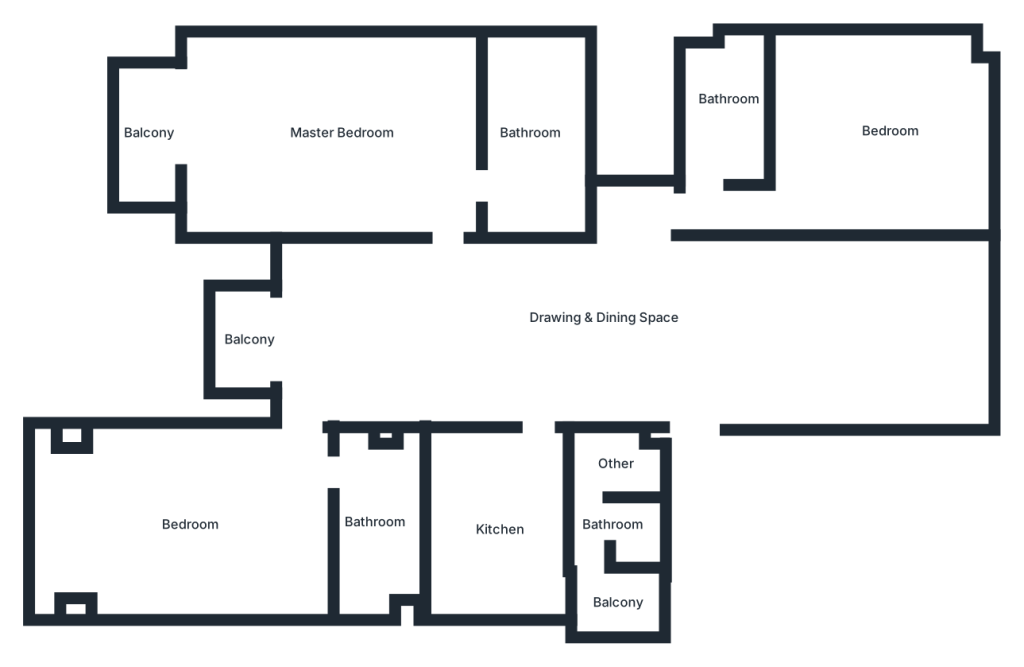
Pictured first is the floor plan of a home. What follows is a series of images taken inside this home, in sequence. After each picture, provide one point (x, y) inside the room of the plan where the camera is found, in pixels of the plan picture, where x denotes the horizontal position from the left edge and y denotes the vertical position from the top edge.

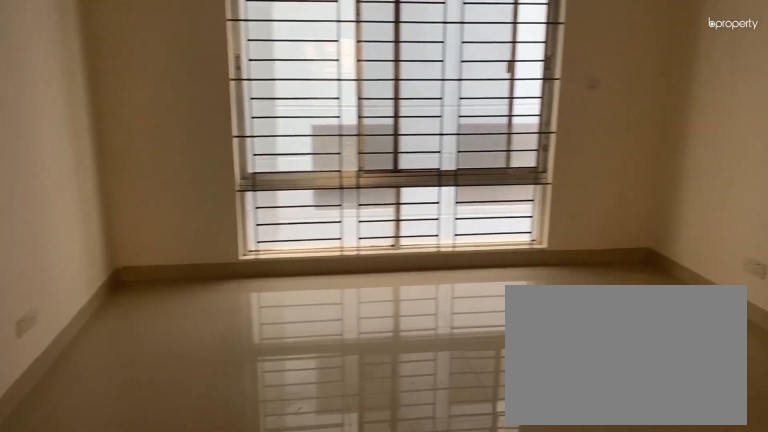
(673, 318)
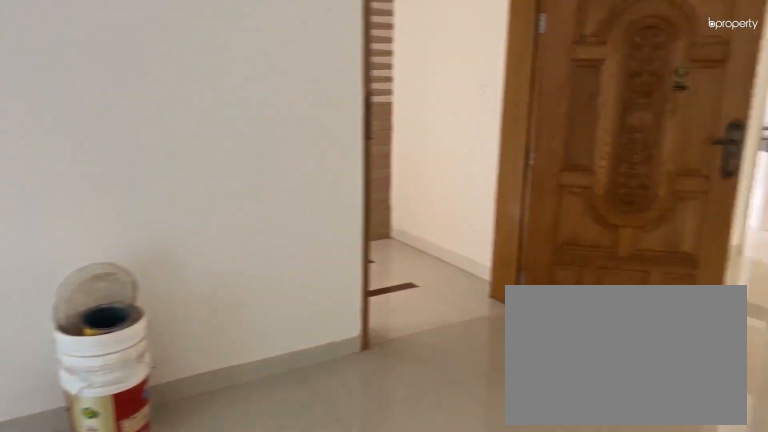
(673, 318)
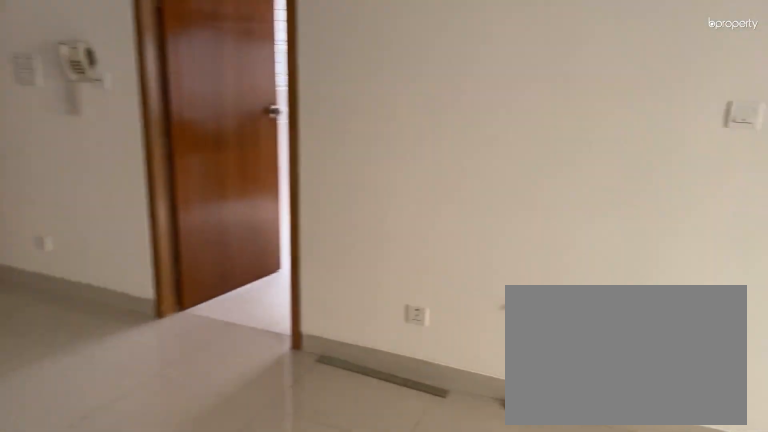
(381, 322)
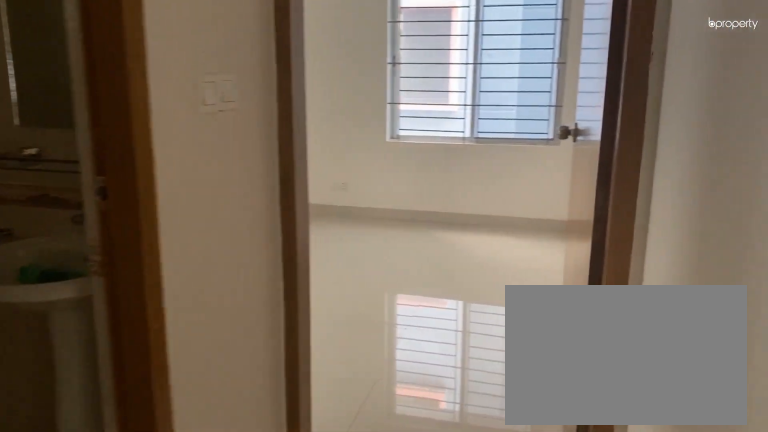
(738, 210)
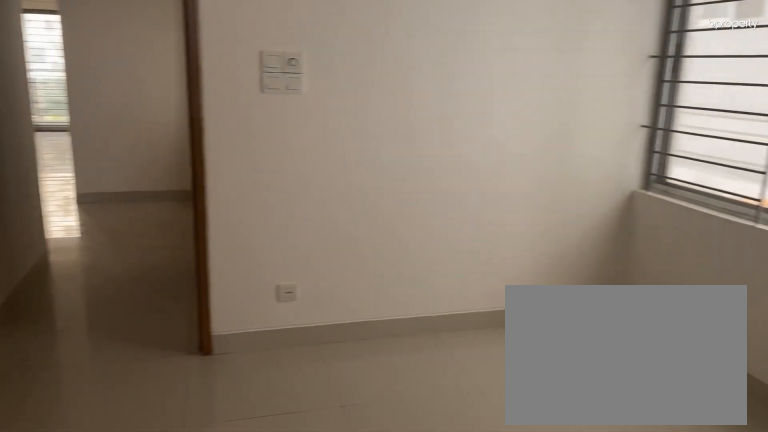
(850, 132)
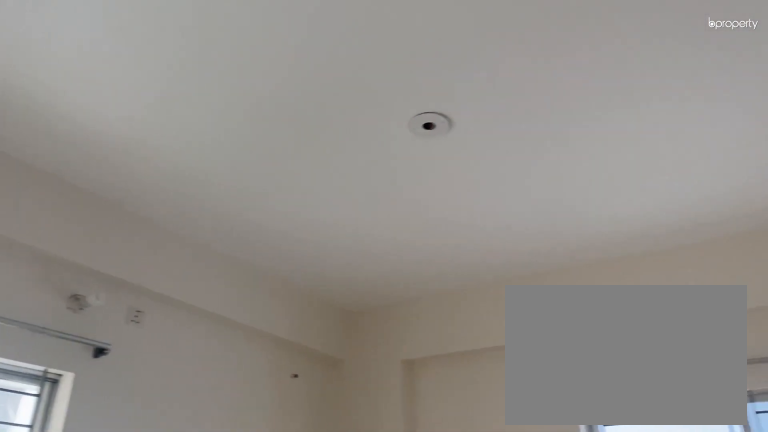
(850, 132)
